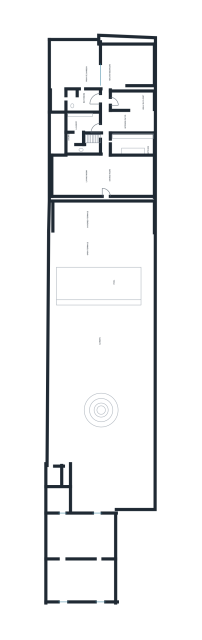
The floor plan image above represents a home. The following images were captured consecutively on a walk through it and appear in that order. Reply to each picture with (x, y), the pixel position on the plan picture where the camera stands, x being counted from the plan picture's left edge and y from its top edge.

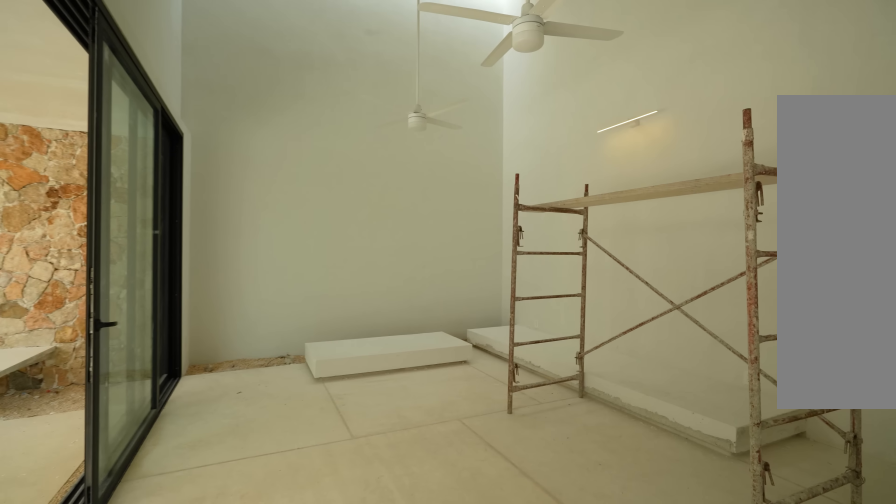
(102, 187)
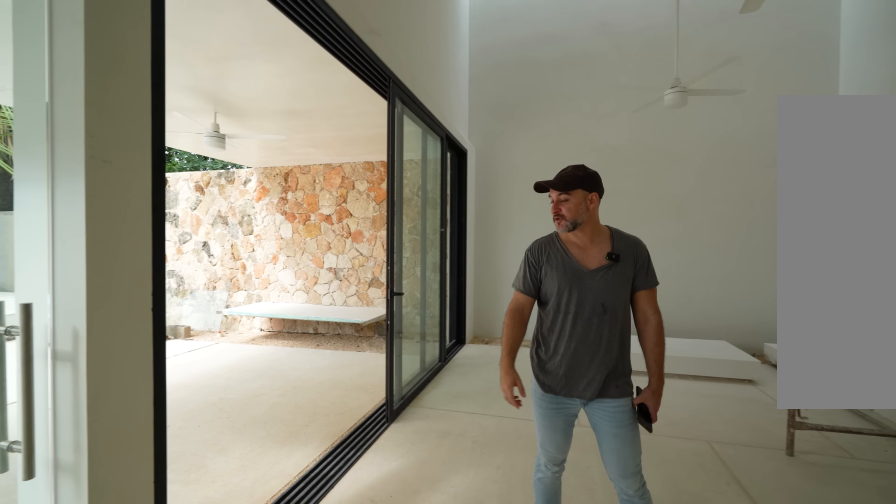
(83, 189)
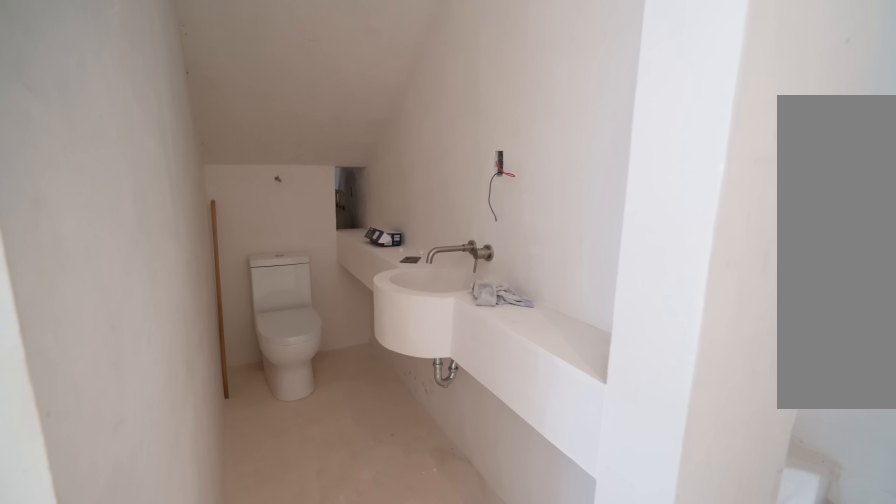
(102, 153)
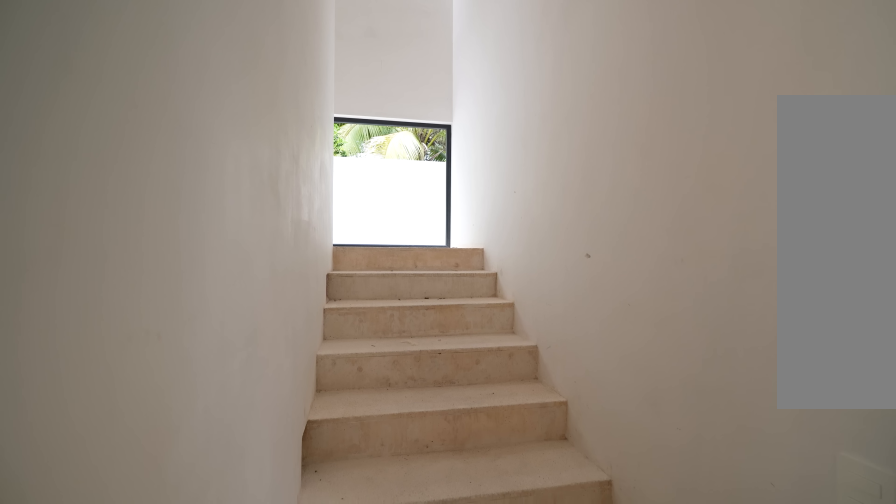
(102, 140)
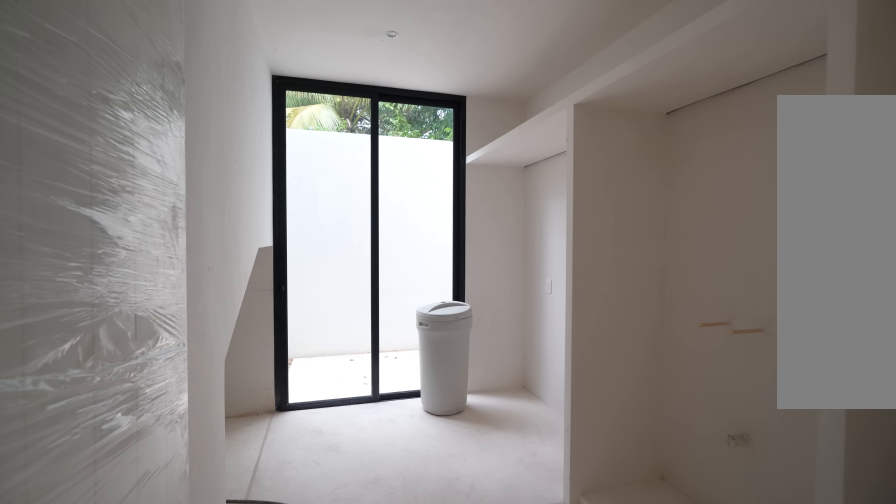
(102, 134)
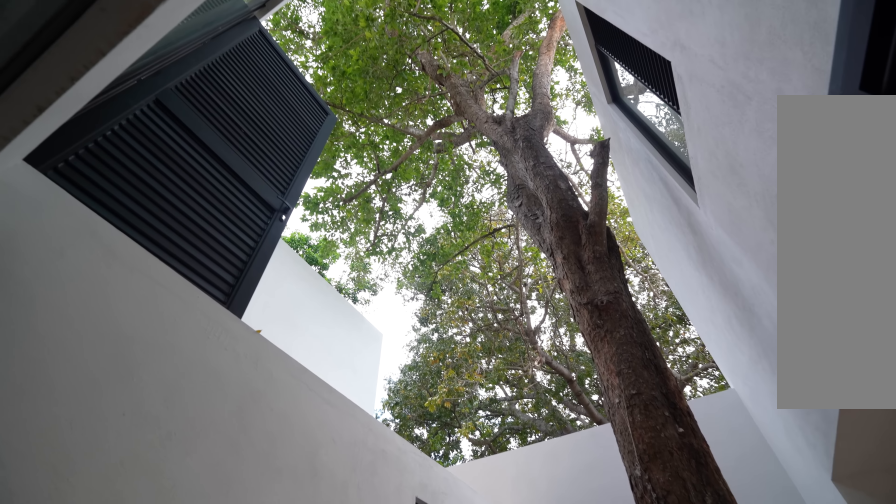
(102, 128)
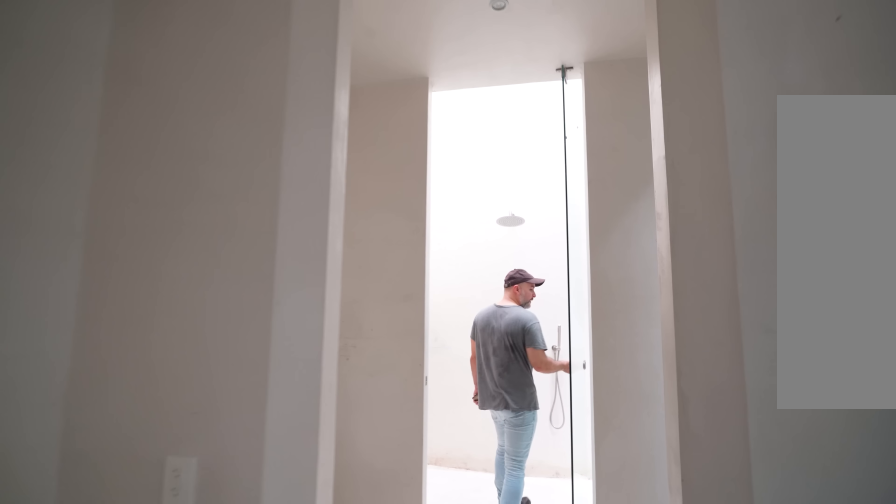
(94, 100)
